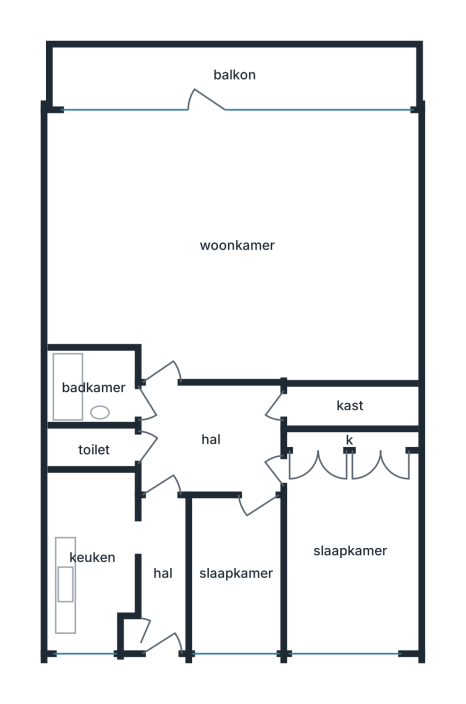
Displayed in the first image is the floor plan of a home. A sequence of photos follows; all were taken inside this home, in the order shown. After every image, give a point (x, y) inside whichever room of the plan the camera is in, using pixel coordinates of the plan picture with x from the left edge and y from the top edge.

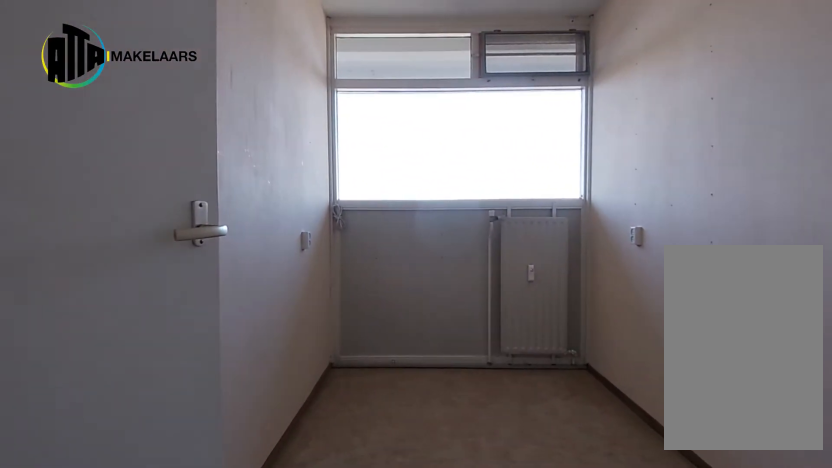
(235, 573)
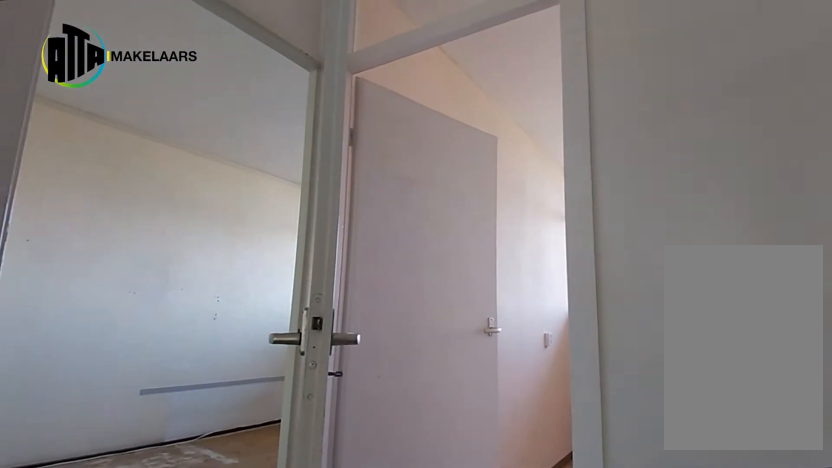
(211, 438)
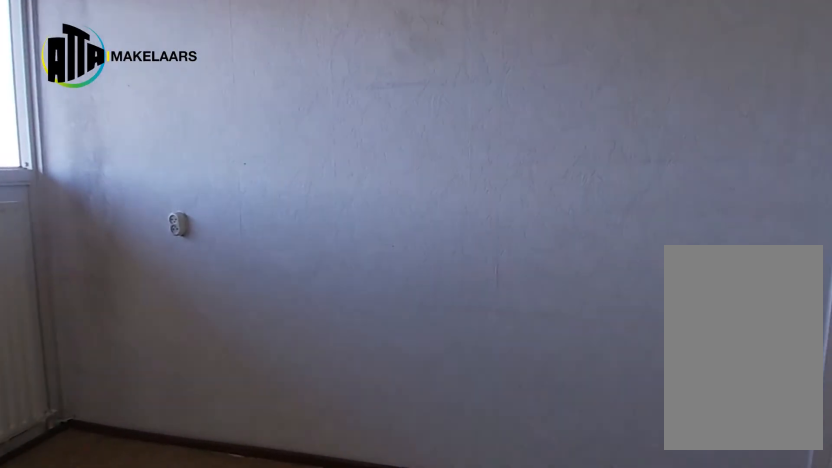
(350, 549)
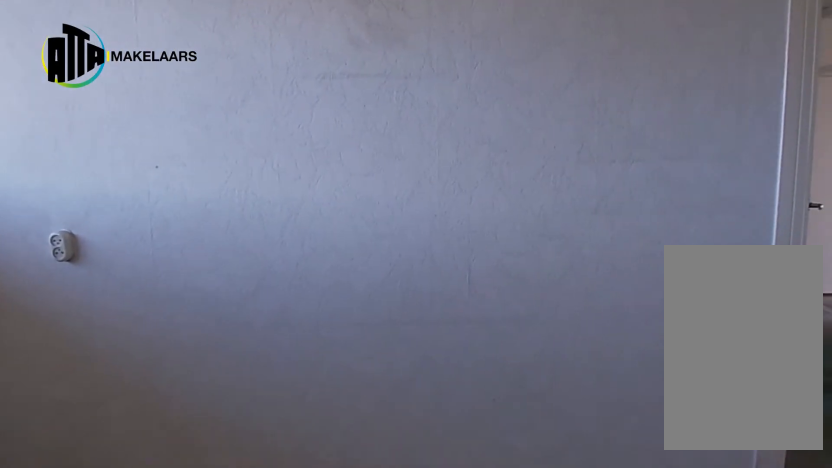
(350, 549)
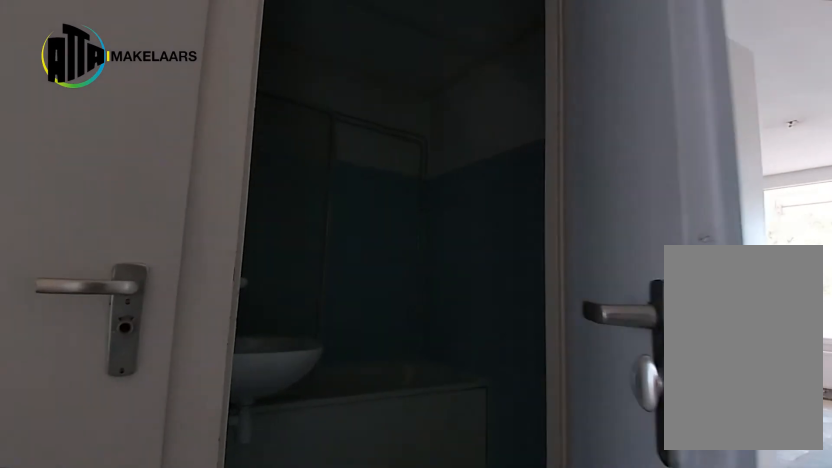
(211, 438)
